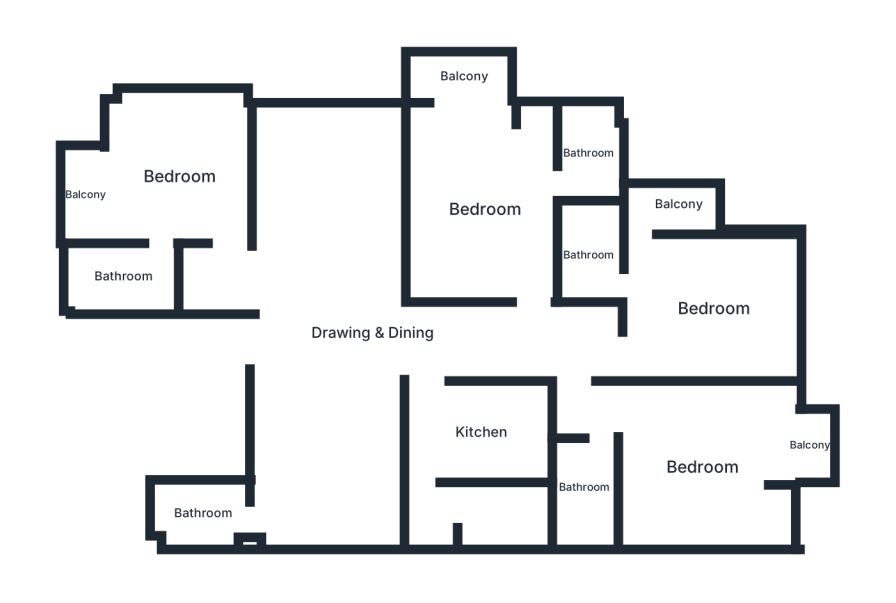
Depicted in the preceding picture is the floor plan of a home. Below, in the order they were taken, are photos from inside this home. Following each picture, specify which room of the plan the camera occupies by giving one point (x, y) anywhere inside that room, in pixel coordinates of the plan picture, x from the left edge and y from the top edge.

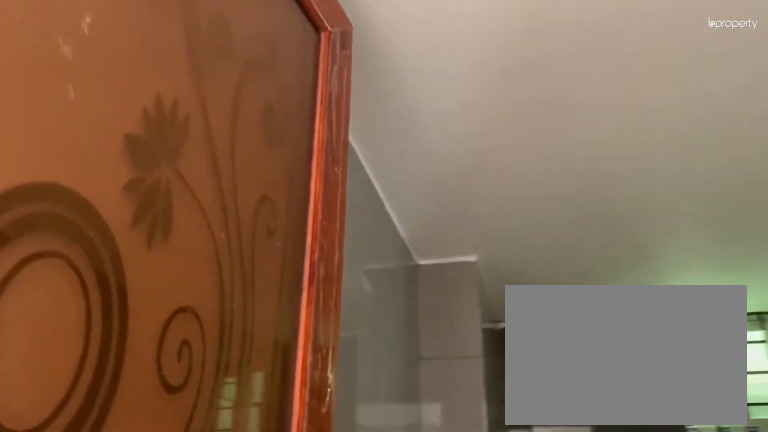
(584, 486)
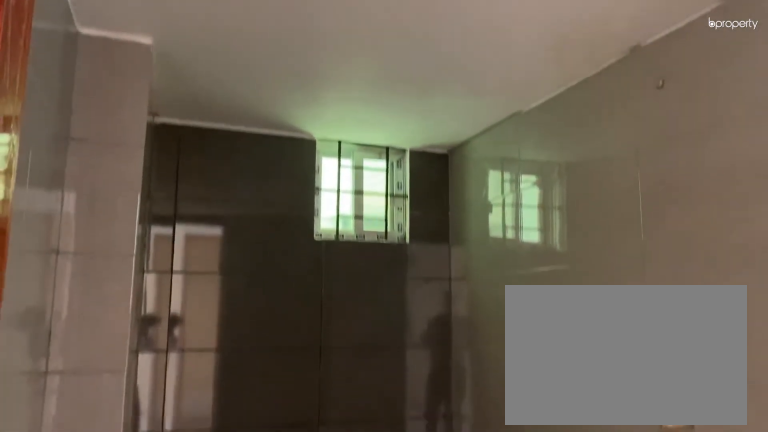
(584, 486)
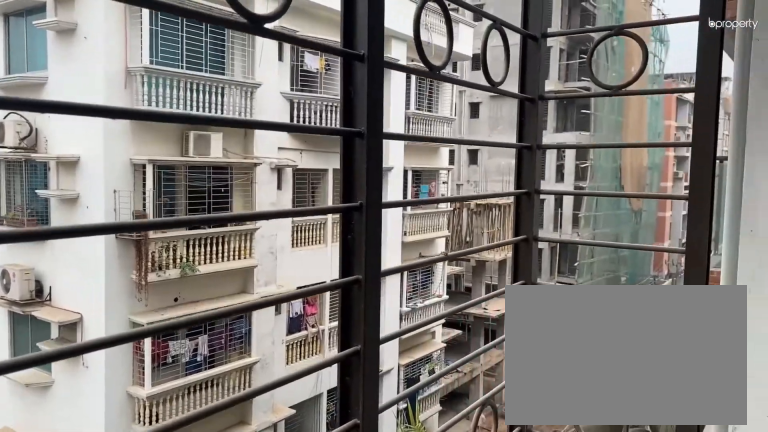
(810, 445)
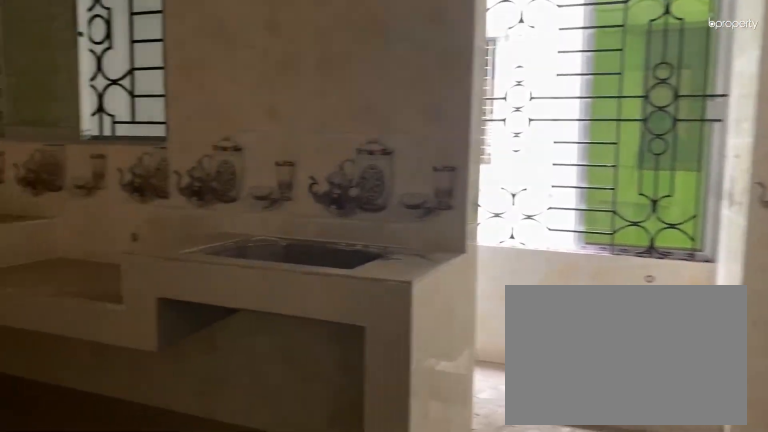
(482, 432)
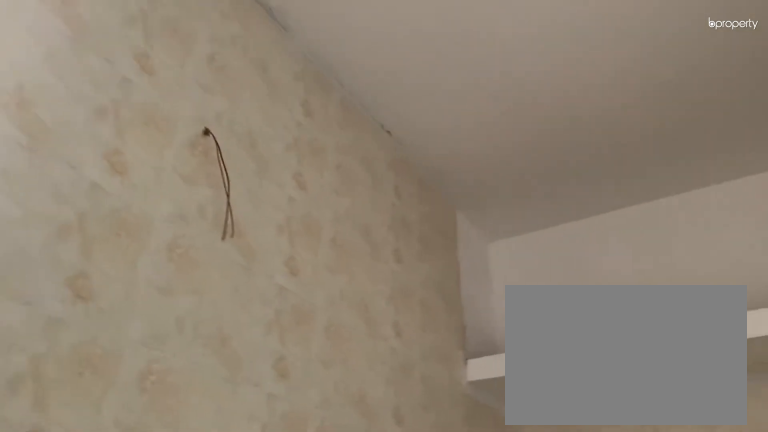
(482, 432)
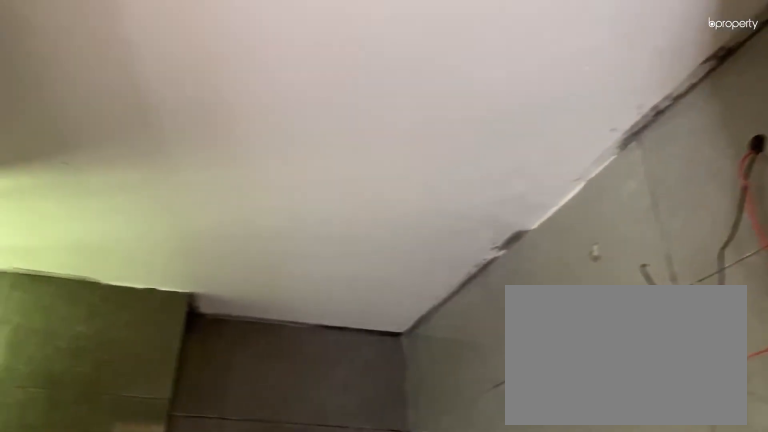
(204, 513)
